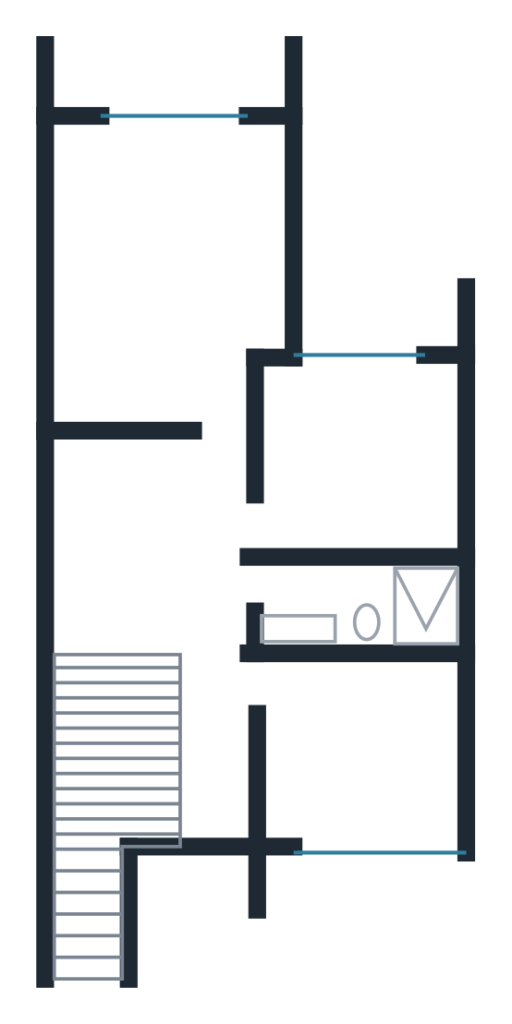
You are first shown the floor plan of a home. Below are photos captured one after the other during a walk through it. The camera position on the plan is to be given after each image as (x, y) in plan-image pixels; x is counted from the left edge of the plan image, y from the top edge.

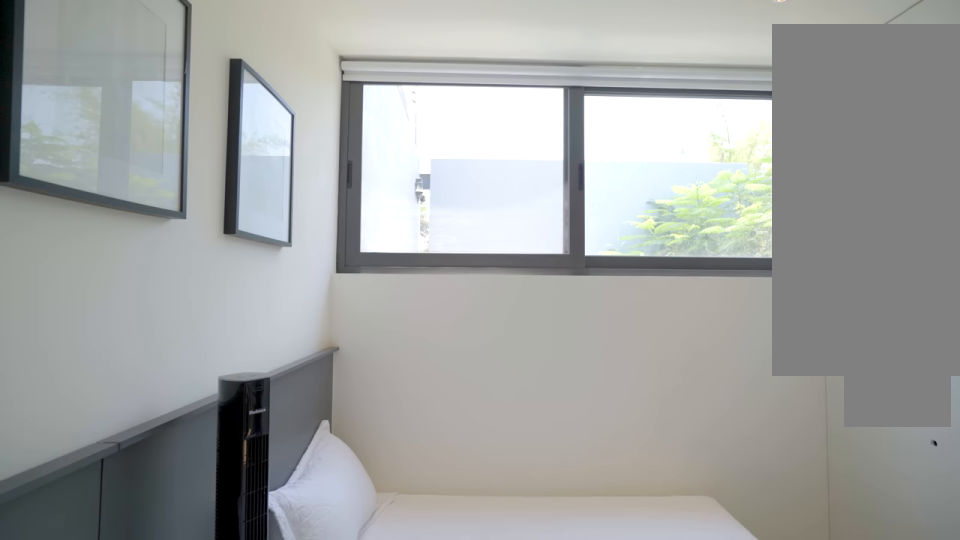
(308, 775)
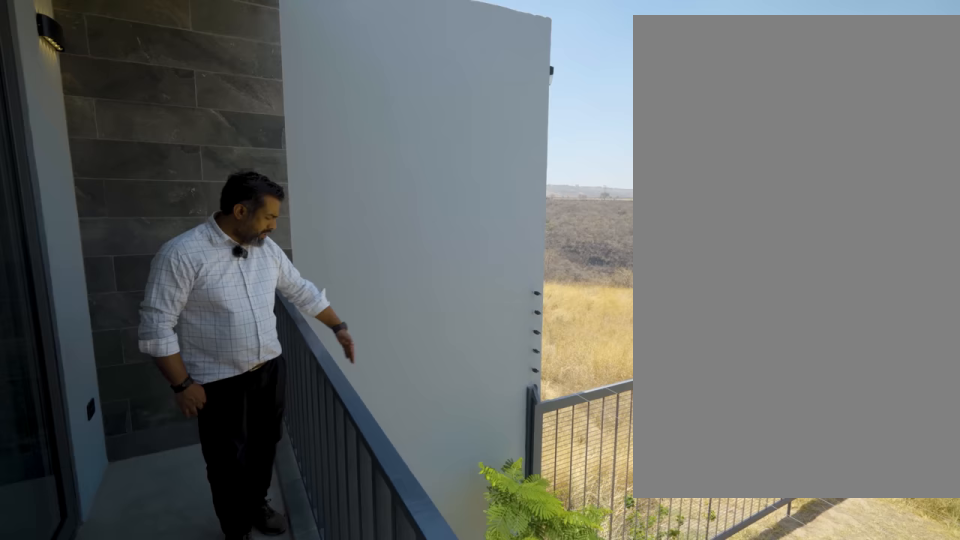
(165, 85)
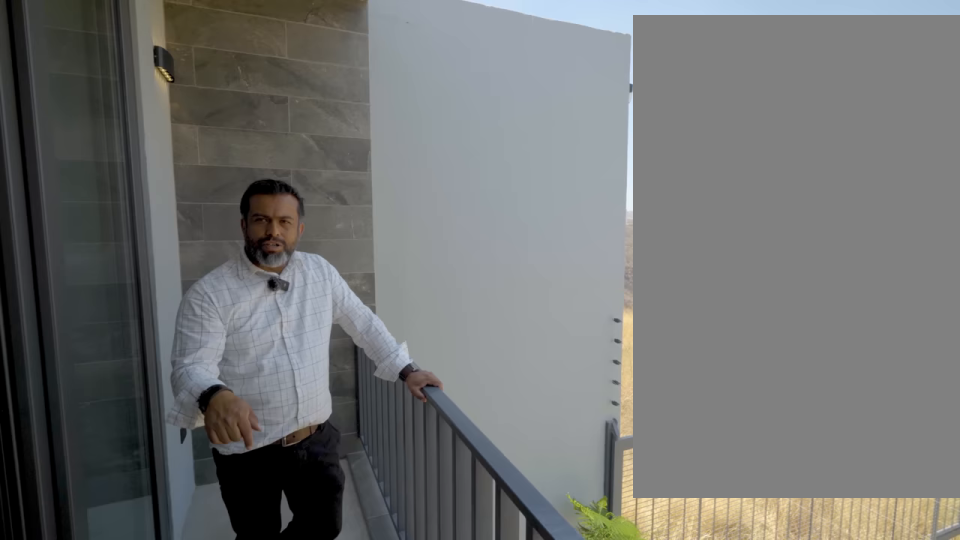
(193, 86)
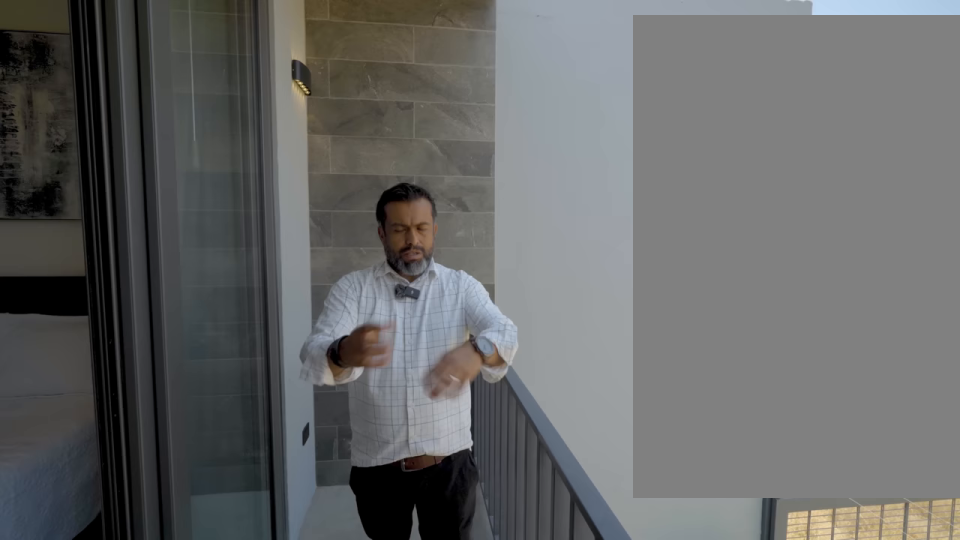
(192, 87)
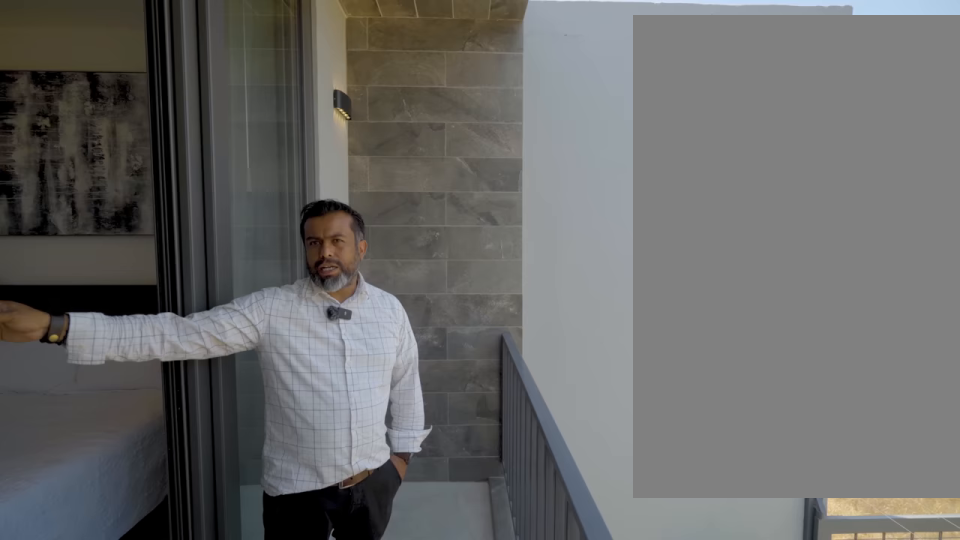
(192, 87)
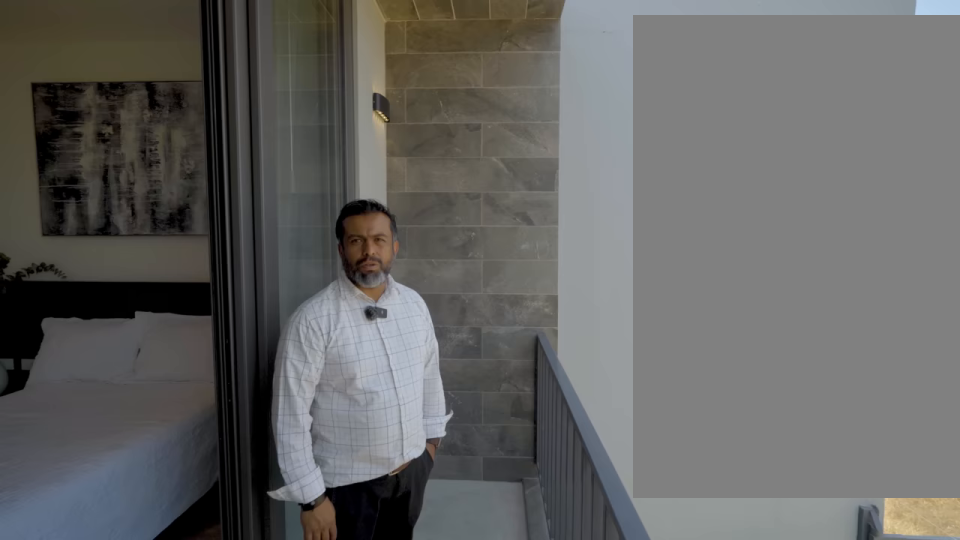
(193, 86)
